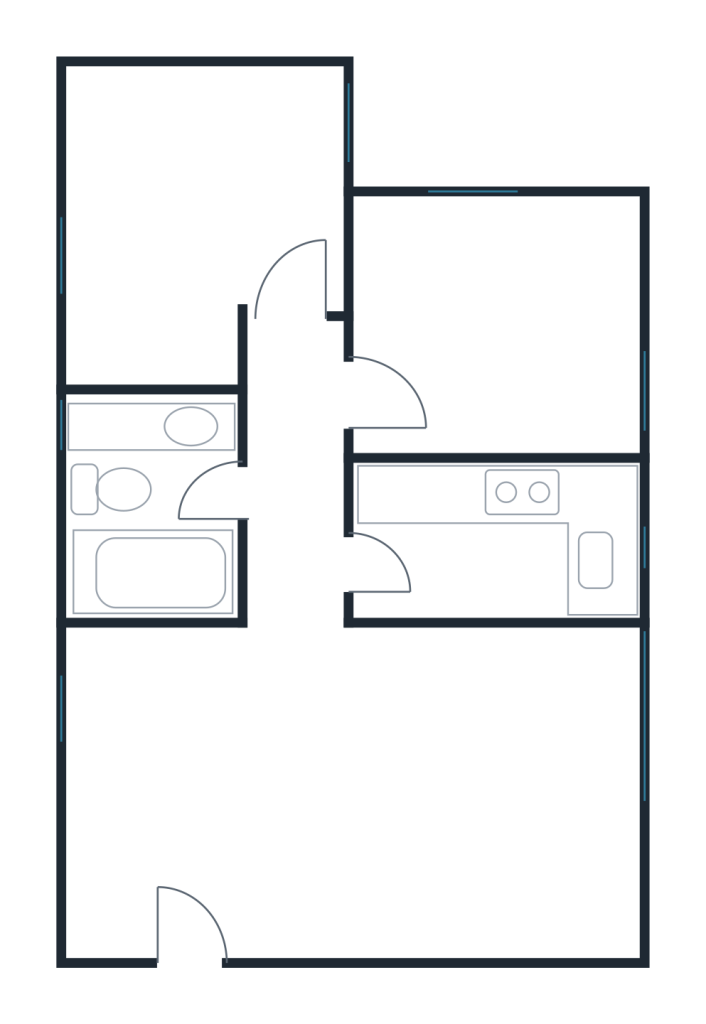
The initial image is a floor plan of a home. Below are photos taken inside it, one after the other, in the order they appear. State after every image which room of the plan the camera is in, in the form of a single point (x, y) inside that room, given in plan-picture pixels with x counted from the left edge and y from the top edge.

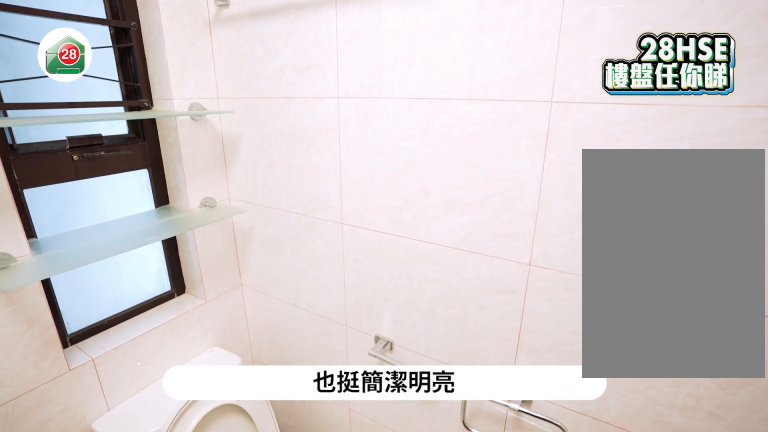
(177, 514)
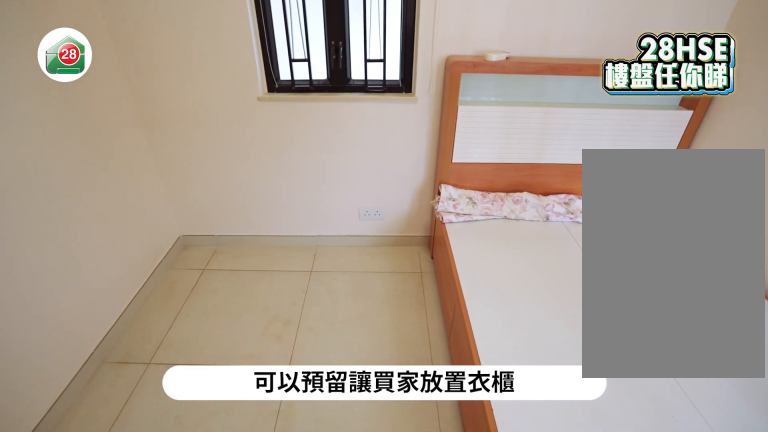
(177, 199)
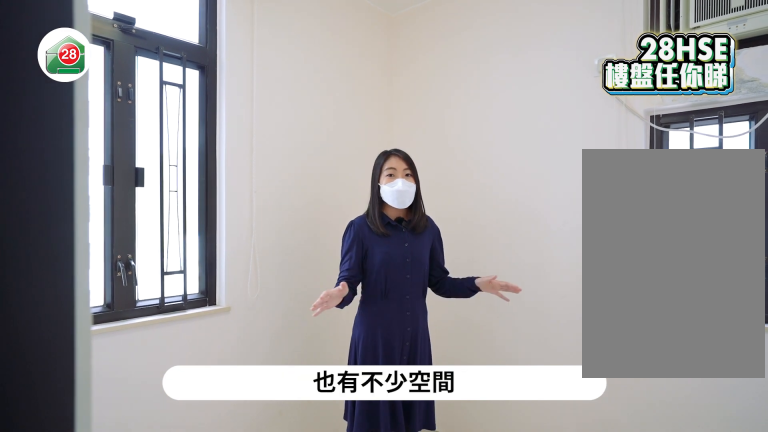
(501, 305)
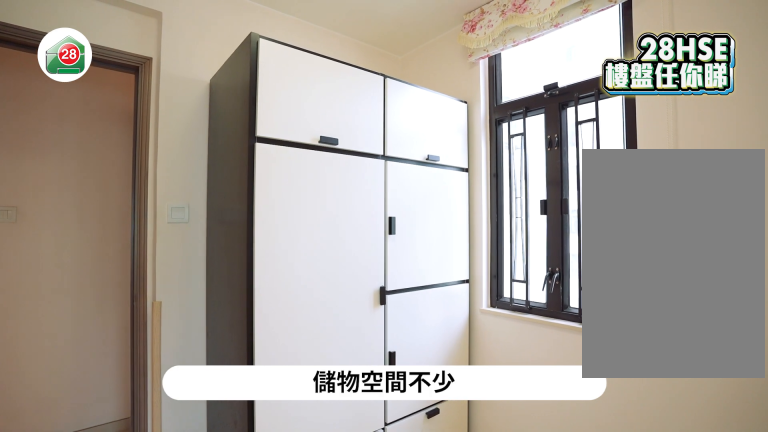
(501, 305)
